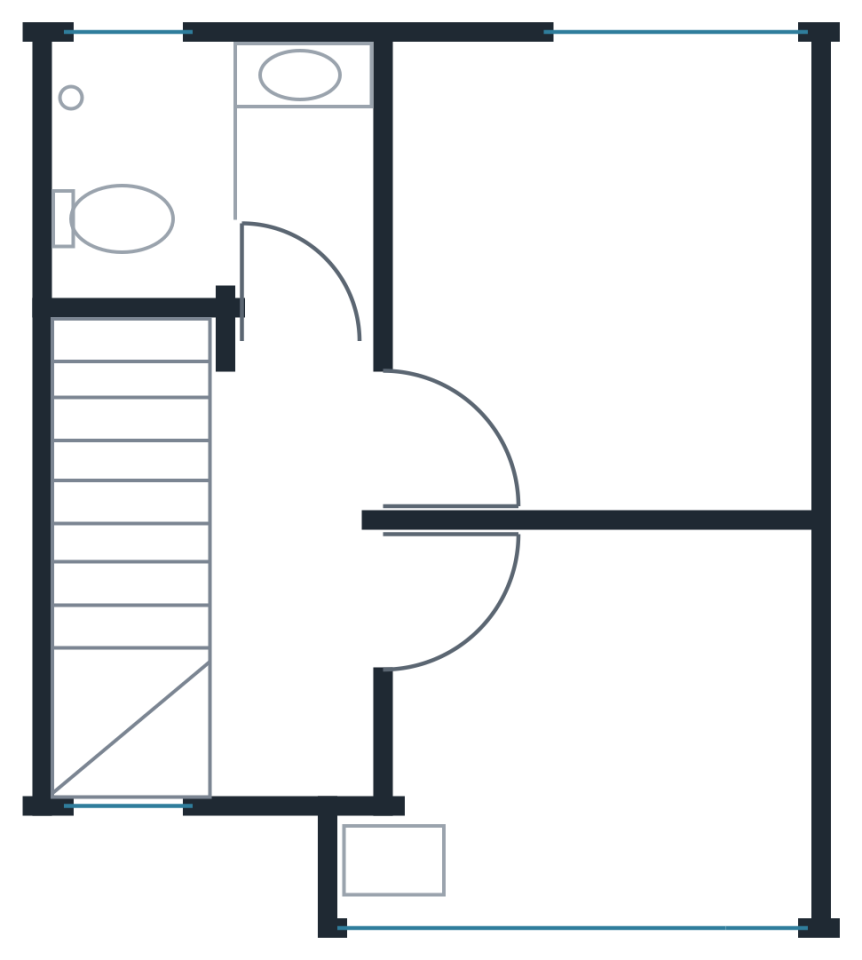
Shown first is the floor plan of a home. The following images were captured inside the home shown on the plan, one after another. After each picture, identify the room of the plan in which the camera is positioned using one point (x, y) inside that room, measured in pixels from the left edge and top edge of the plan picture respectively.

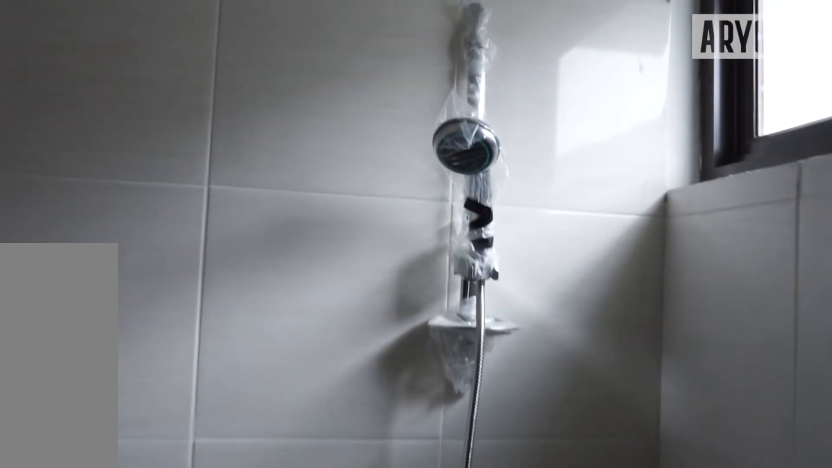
(222, 180)
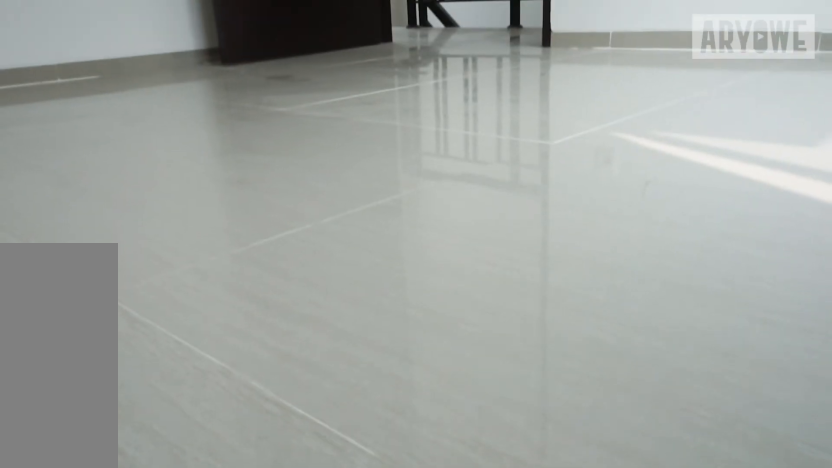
(597, 275)
